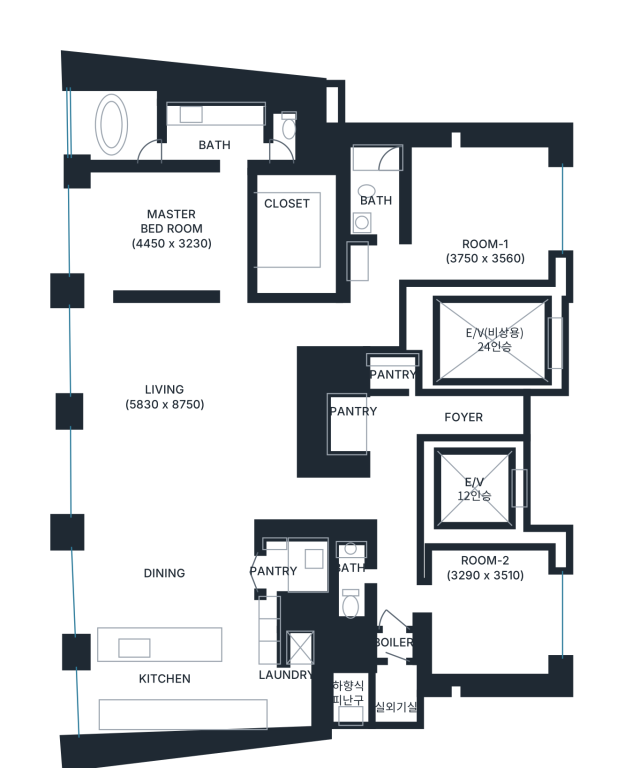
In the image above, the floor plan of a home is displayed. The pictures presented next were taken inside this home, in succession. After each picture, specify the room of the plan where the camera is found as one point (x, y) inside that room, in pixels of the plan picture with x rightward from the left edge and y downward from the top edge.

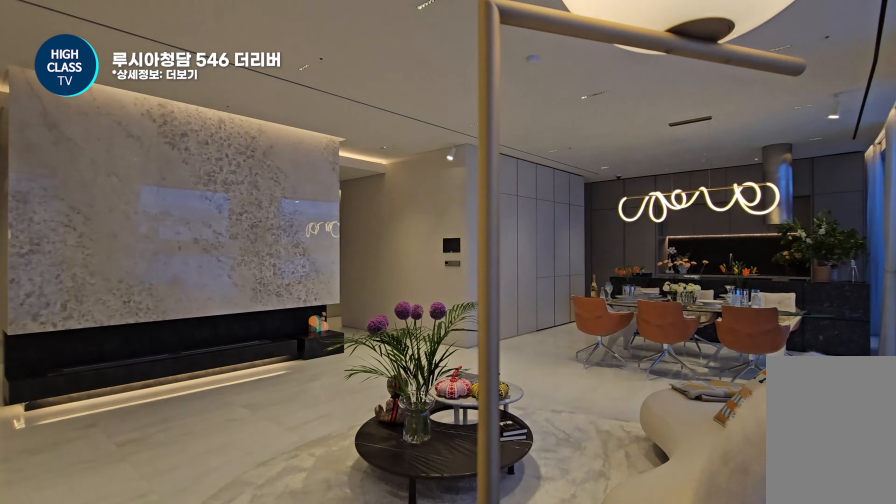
(181, 400)
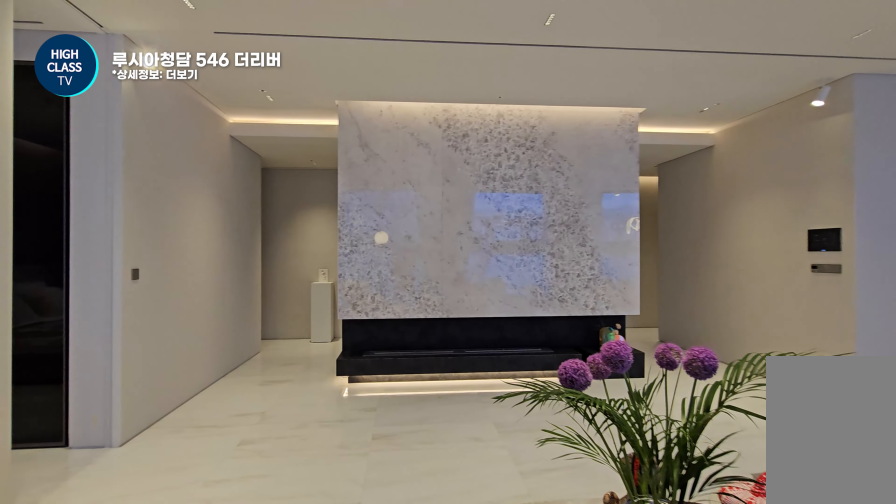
(181, 400)
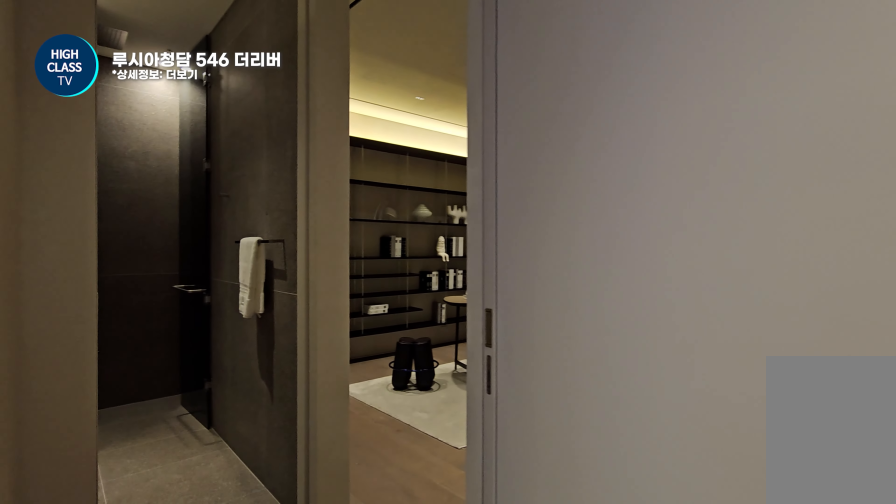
(350, 321)
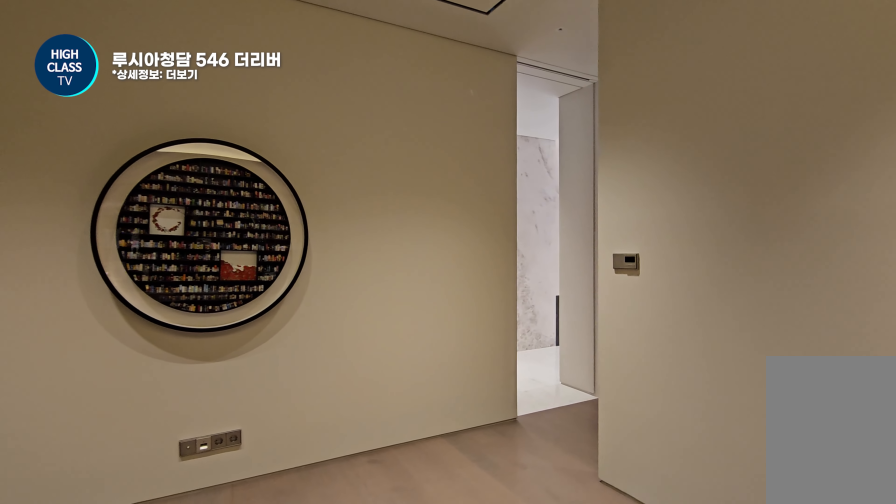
(448, 209)
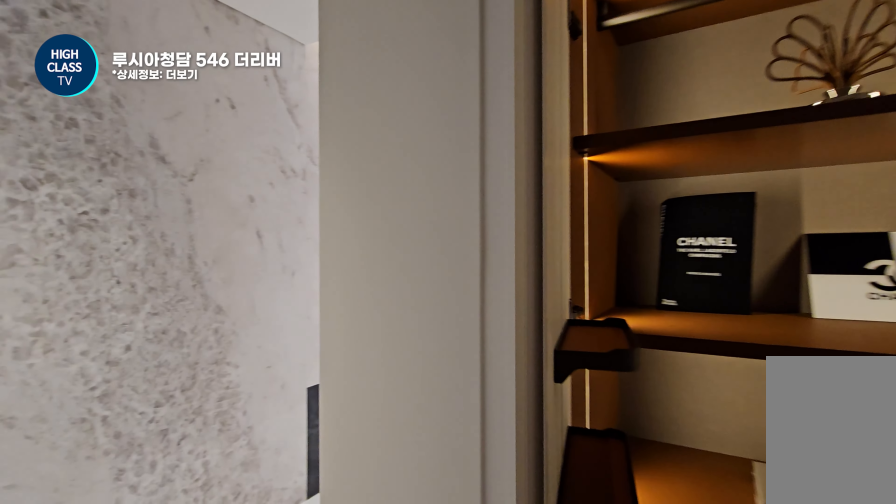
(448, 209)
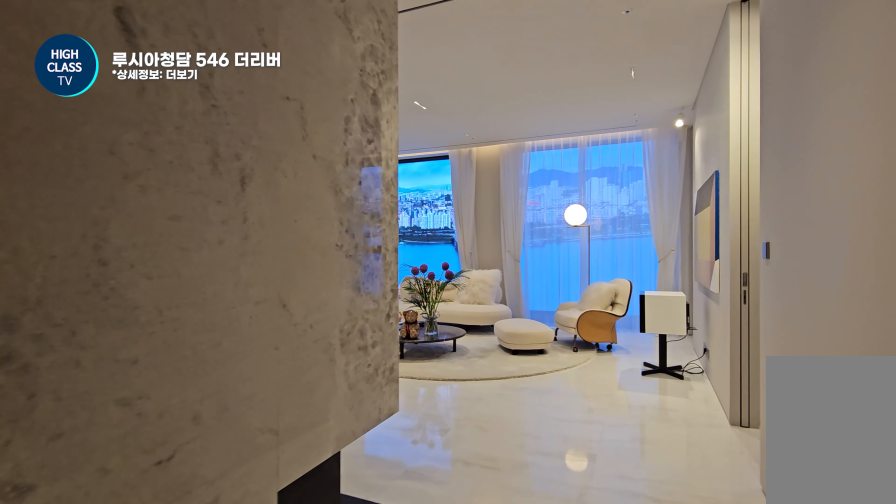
(349, 321)
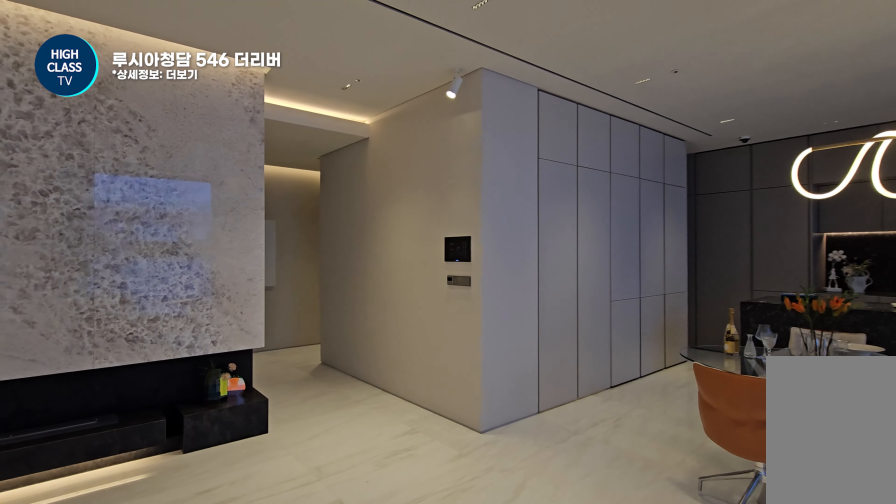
(187, 405)
